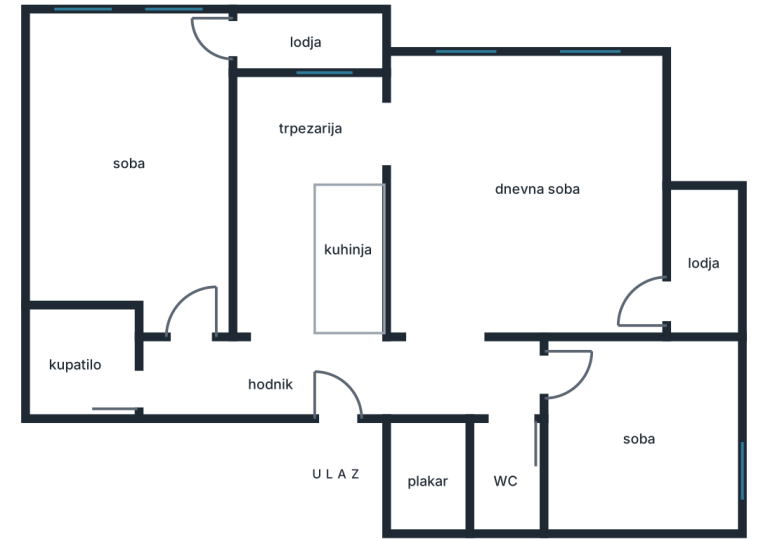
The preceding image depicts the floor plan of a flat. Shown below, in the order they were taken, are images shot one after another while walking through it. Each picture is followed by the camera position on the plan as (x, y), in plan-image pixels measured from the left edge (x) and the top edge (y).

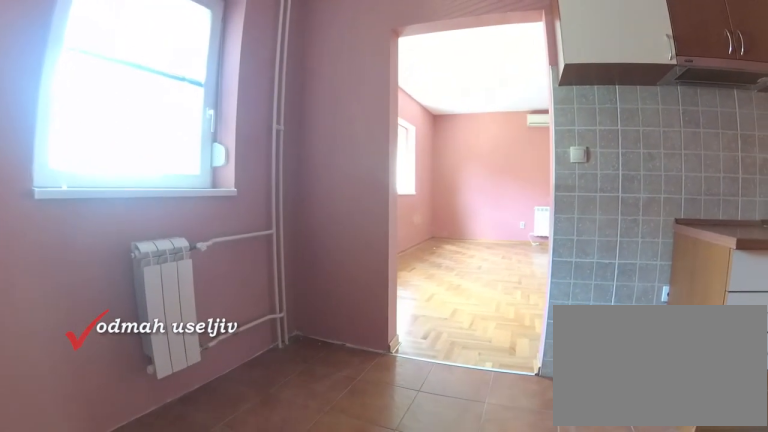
(257, 180)
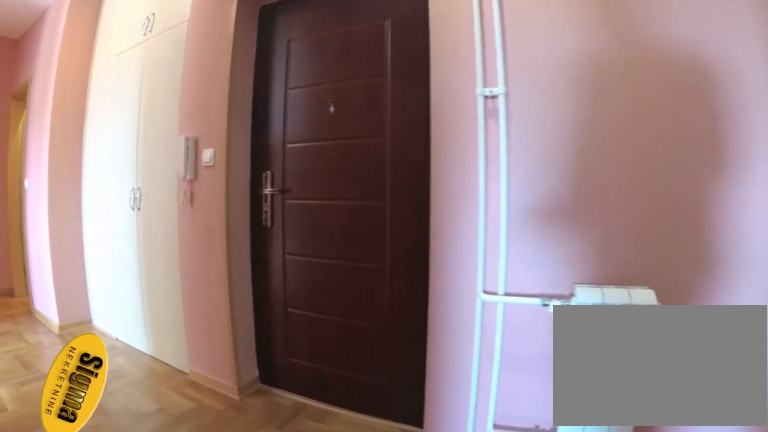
(263, 340)
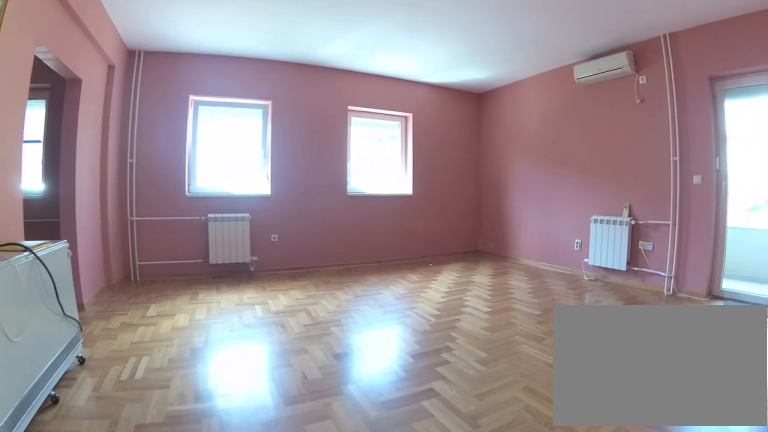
(432, 336)
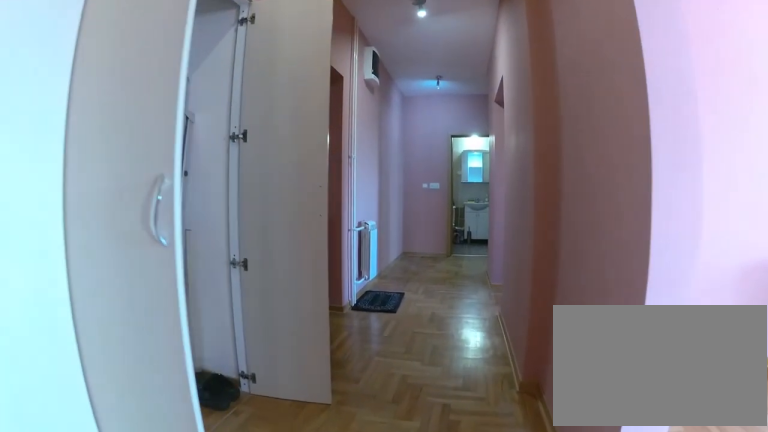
(472, 378)
